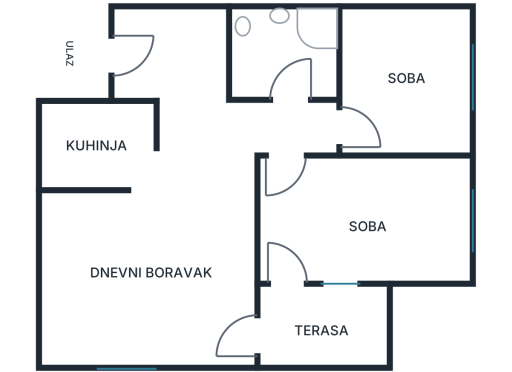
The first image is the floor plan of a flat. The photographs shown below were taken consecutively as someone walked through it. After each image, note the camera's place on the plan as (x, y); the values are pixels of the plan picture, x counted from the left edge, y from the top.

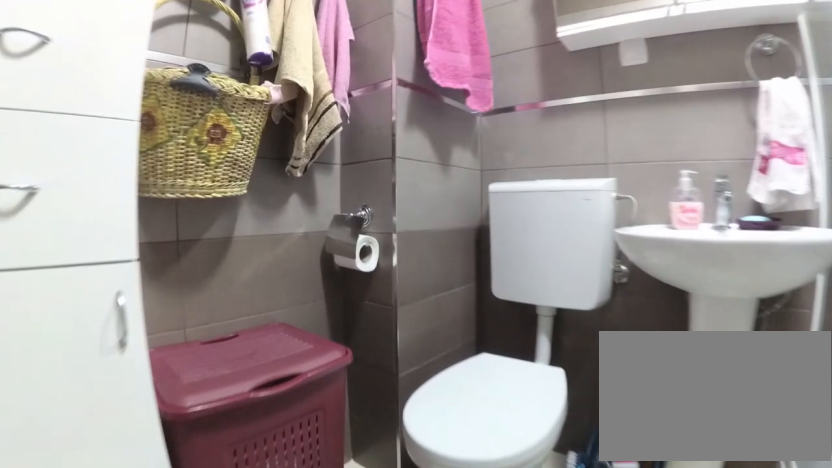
(278, 87)
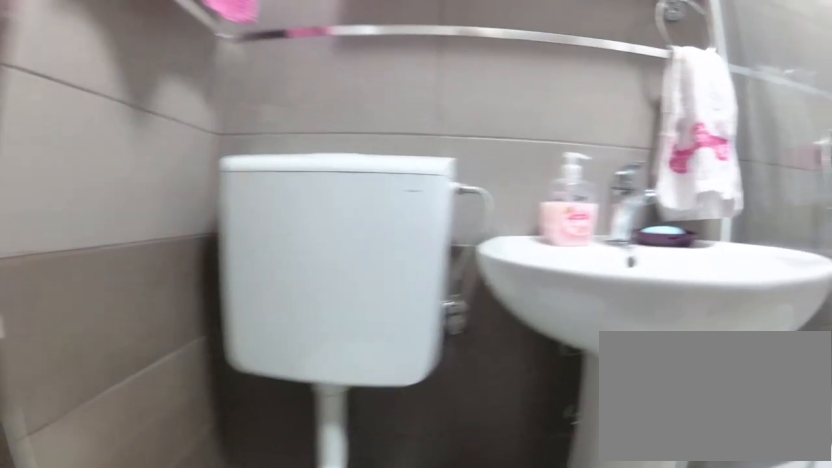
(259, 66)
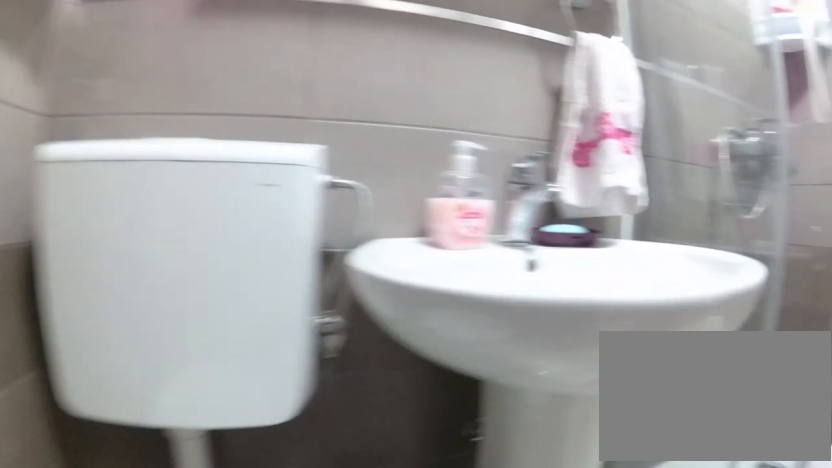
(256, 64)
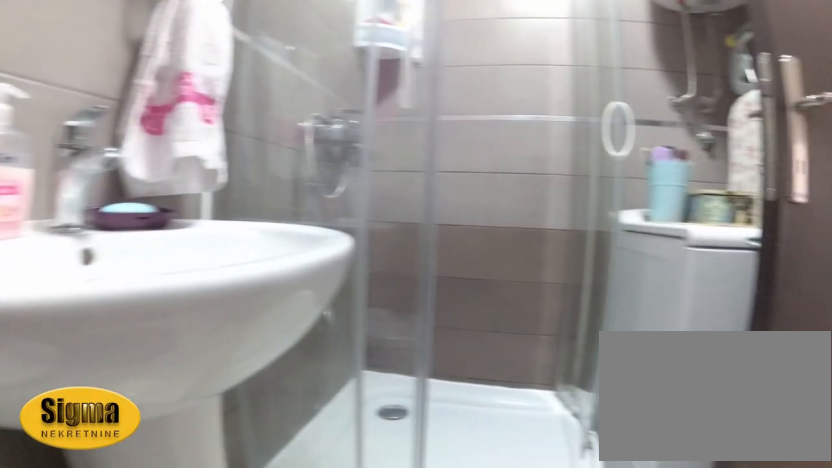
(250, 56)
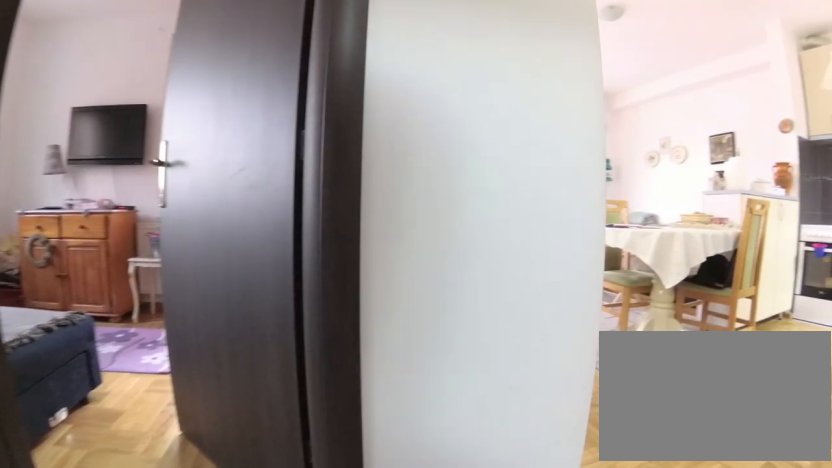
(299, 105)
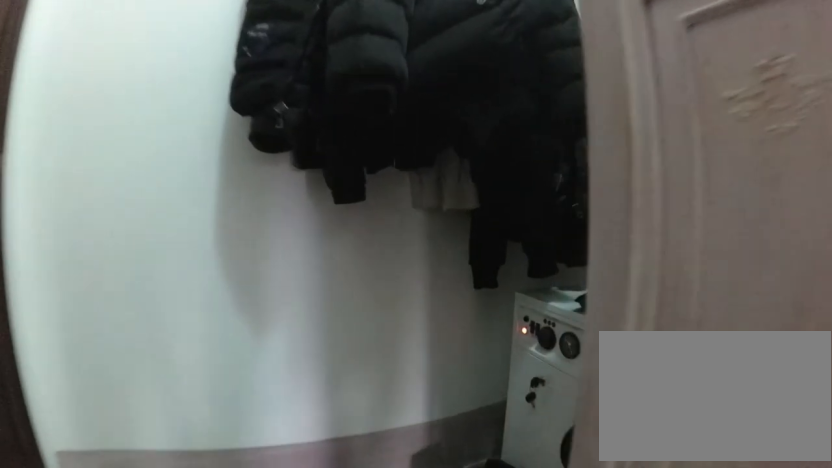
(203, 74)
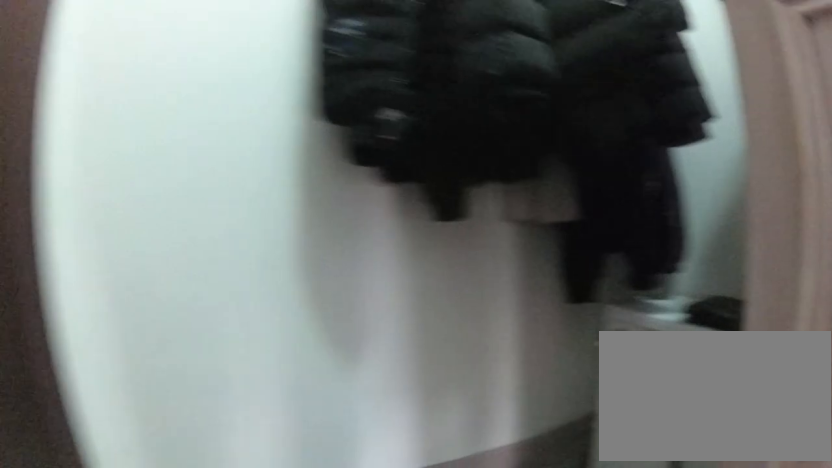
(192, 58)
